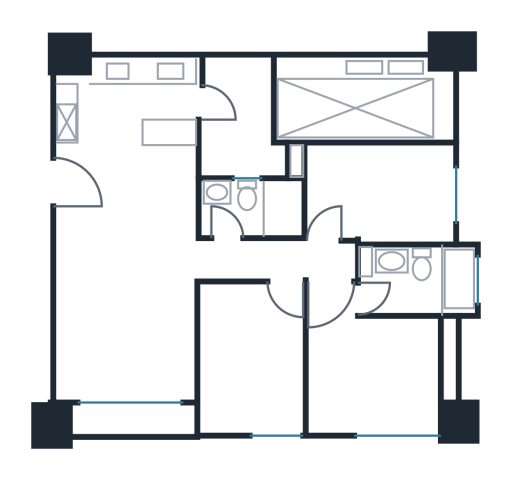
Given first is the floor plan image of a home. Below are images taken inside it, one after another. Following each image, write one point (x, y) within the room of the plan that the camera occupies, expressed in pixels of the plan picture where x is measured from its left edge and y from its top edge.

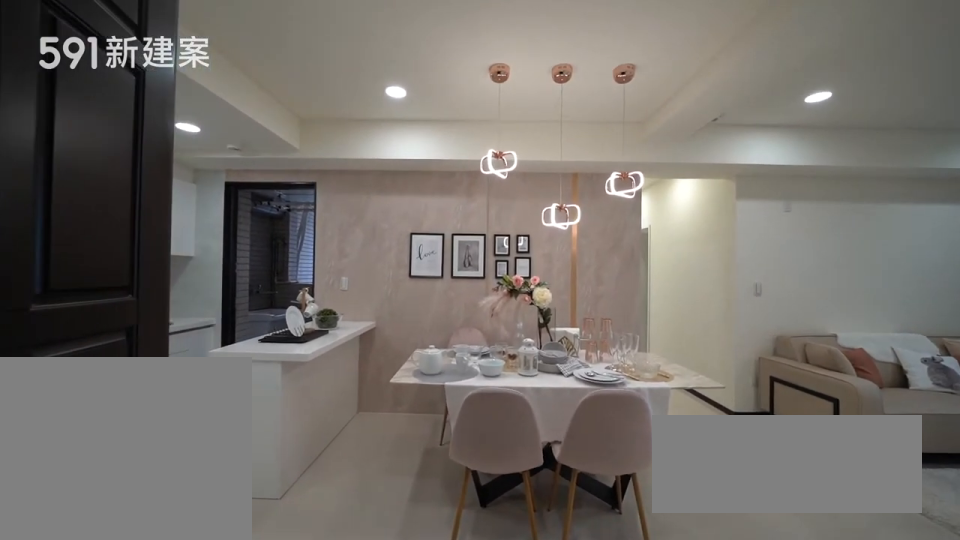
(145, 194)
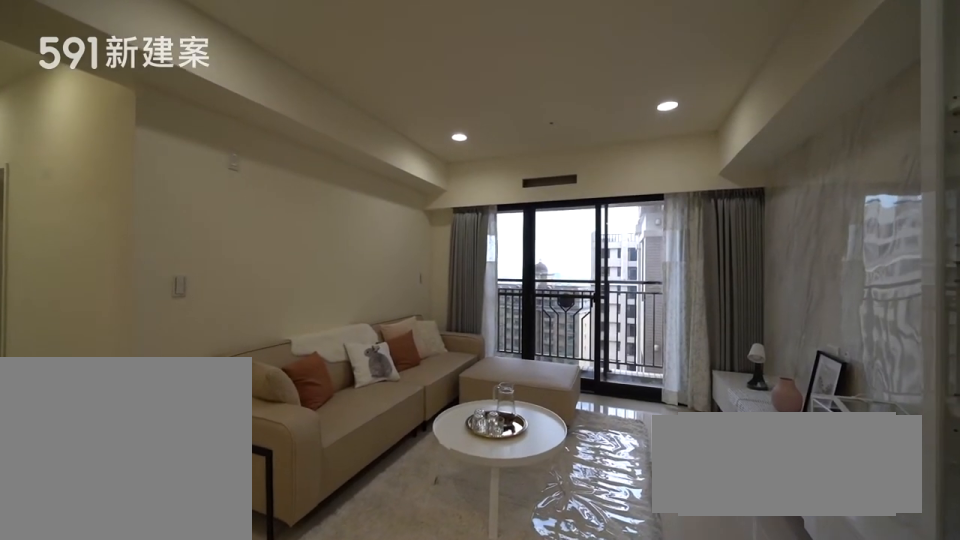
(126, 322)
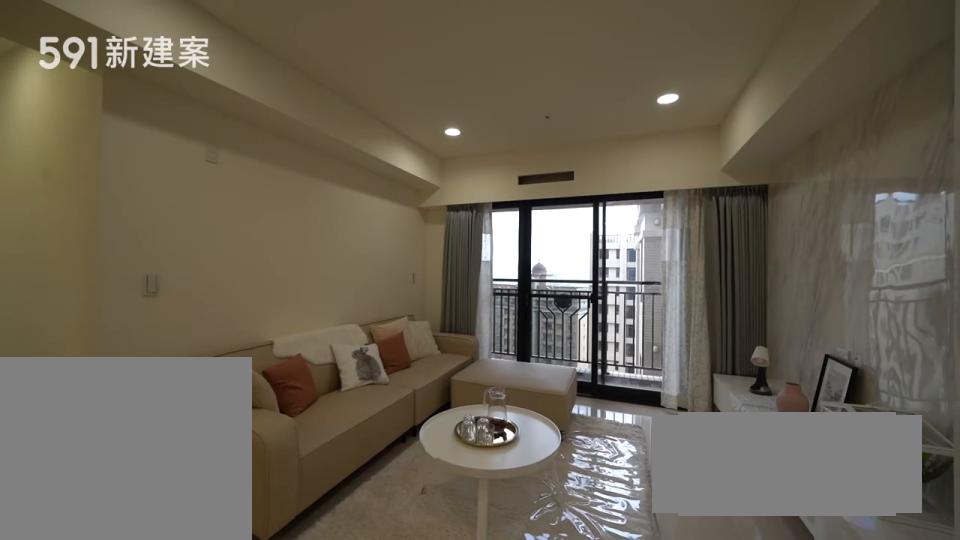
(126, 322)
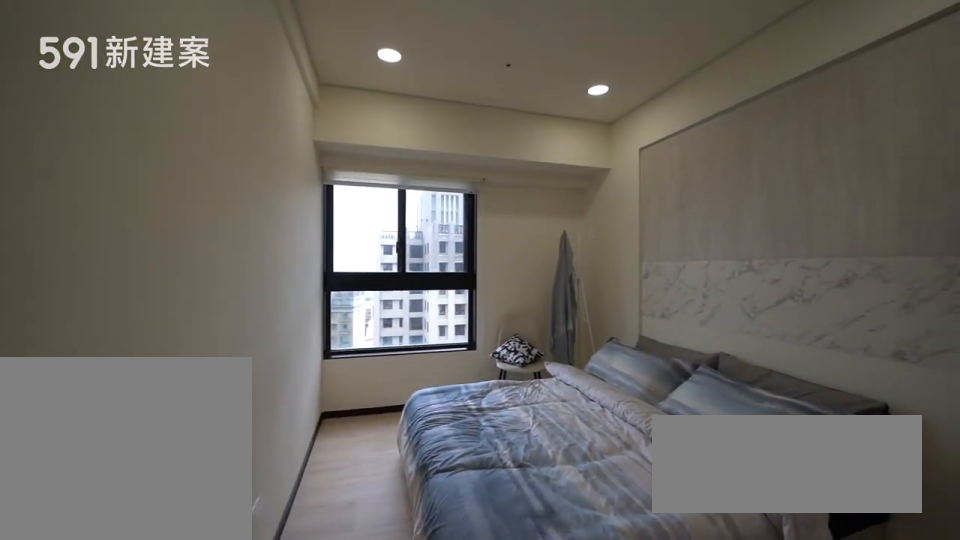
(251, 359)
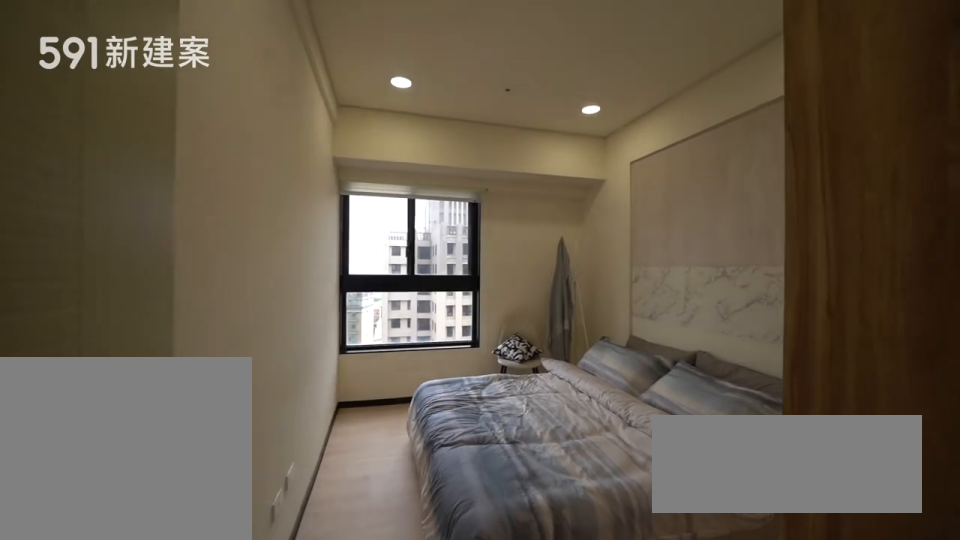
(251, 359)
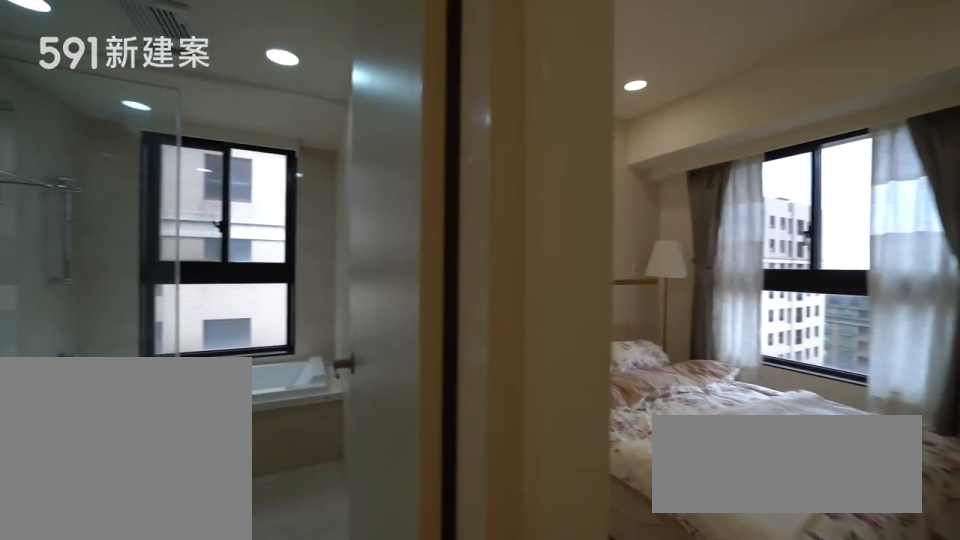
(370, 367)
